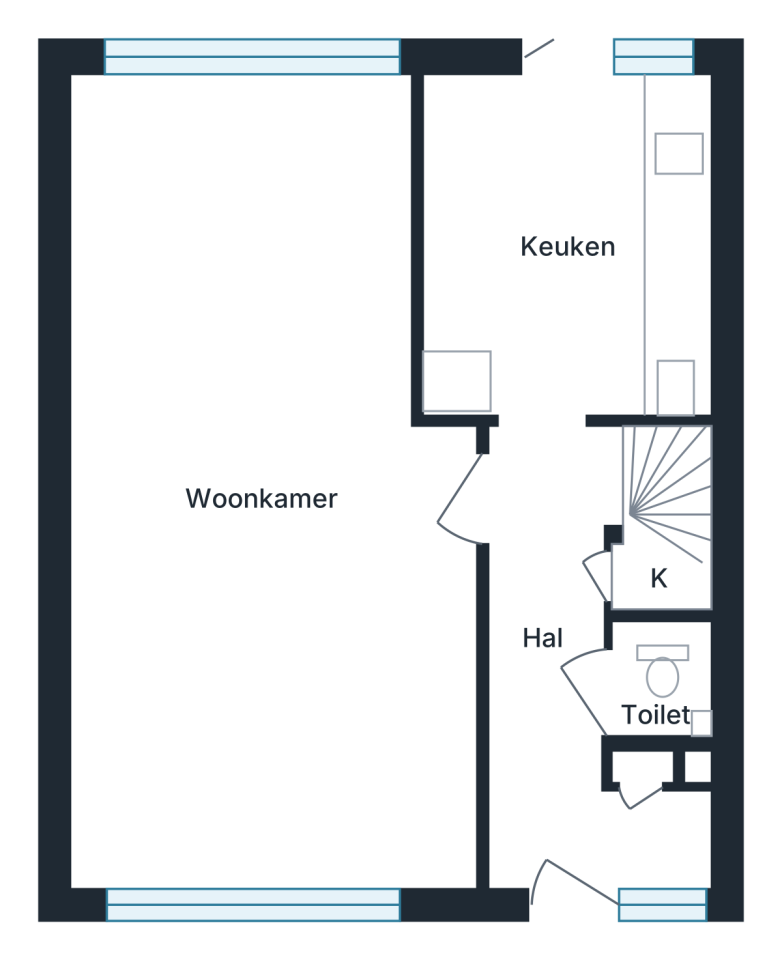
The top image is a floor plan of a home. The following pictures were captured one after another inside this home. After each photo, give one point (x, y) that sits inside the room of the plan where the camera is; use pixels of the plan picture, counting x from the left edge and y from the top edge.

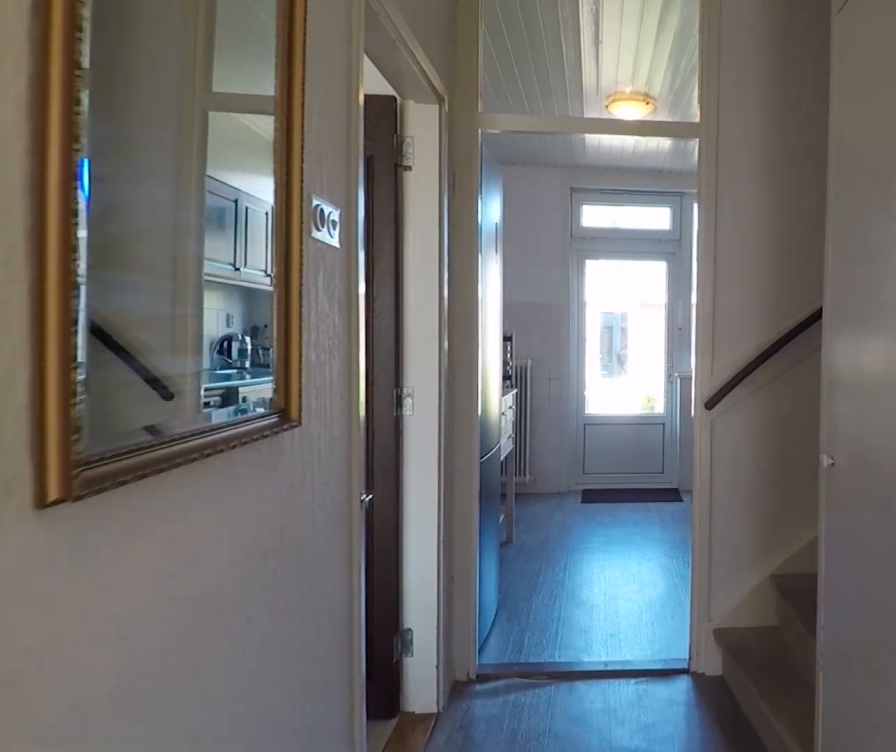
(564, 681)
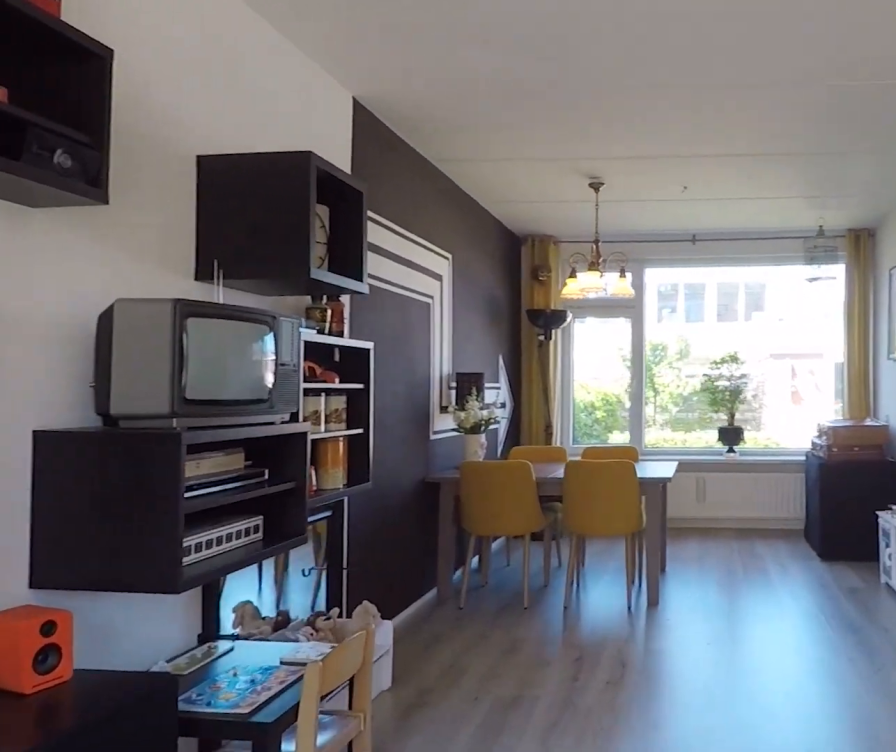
(275, 718)
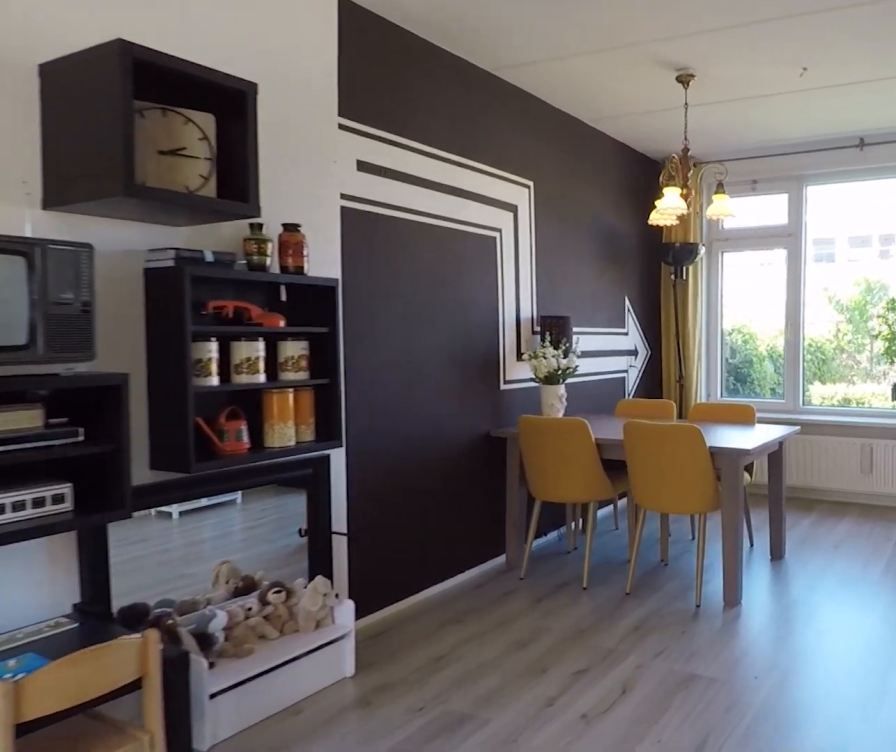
(275, 718)
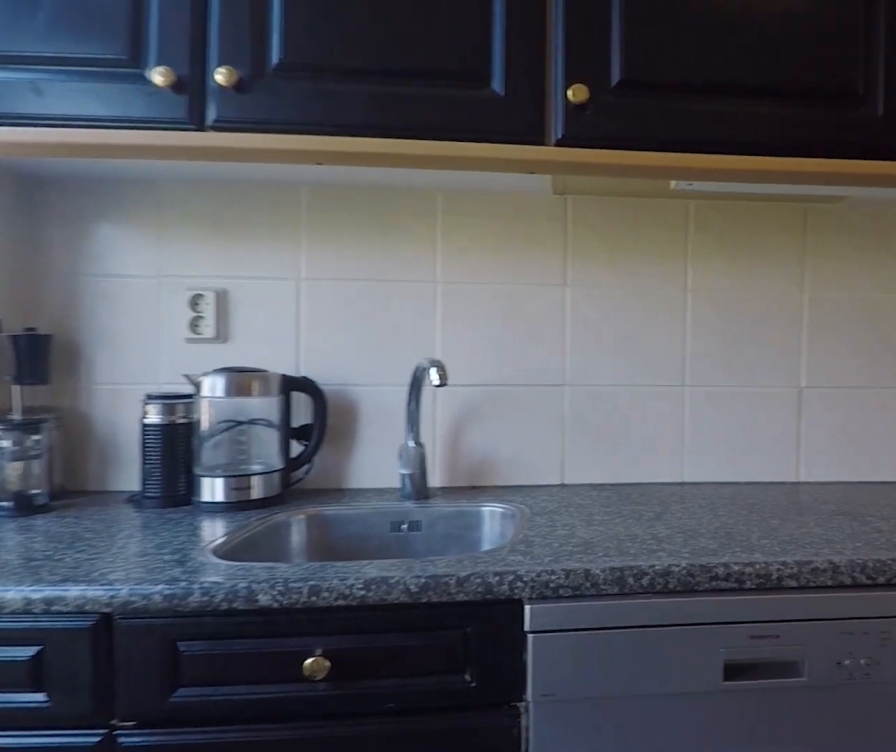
(566, 241)
